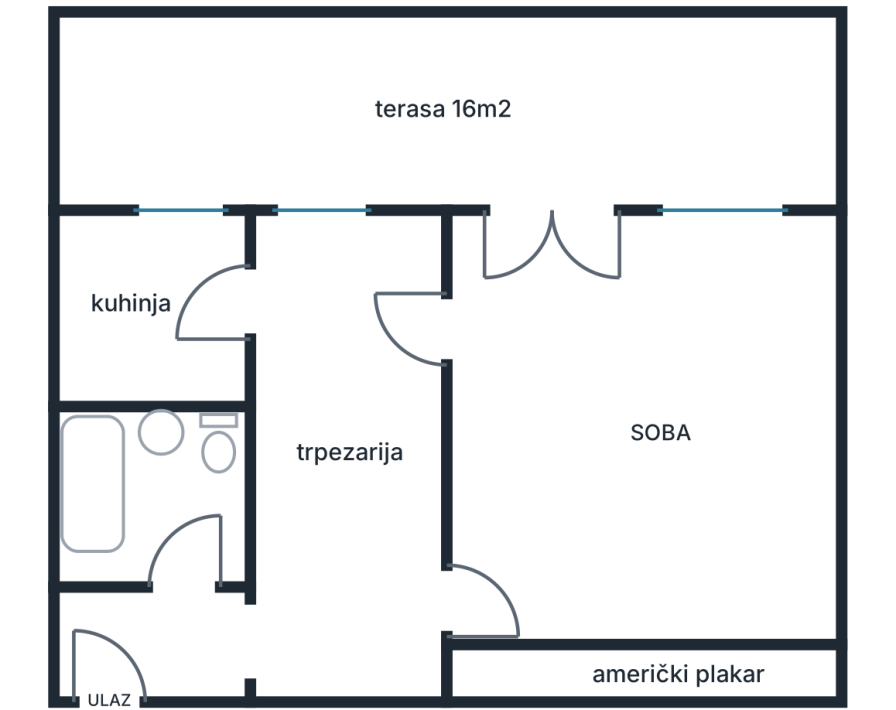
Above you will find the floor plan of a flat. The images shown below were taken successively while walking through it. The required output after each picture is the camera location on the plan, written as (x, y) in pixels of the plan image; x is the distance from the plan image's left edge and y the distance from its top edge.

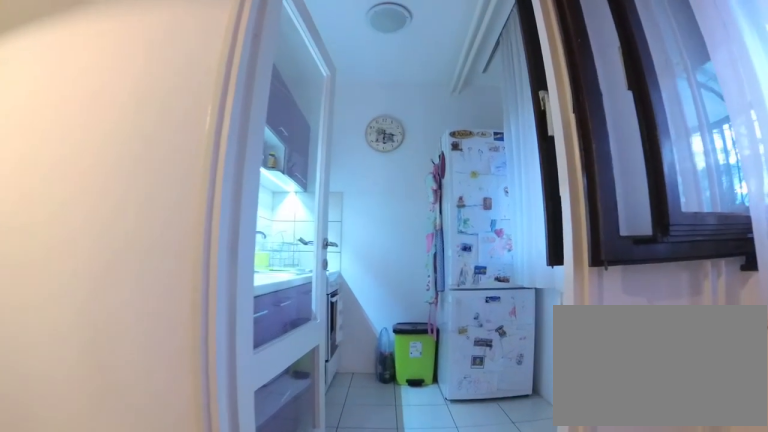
(381, 316)
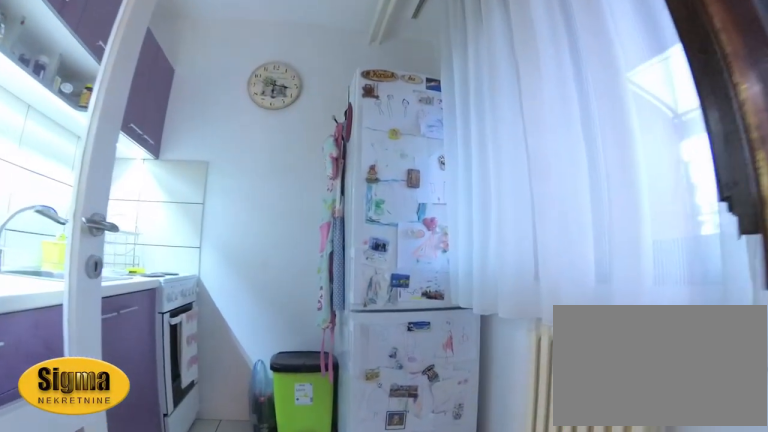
(290, 316)
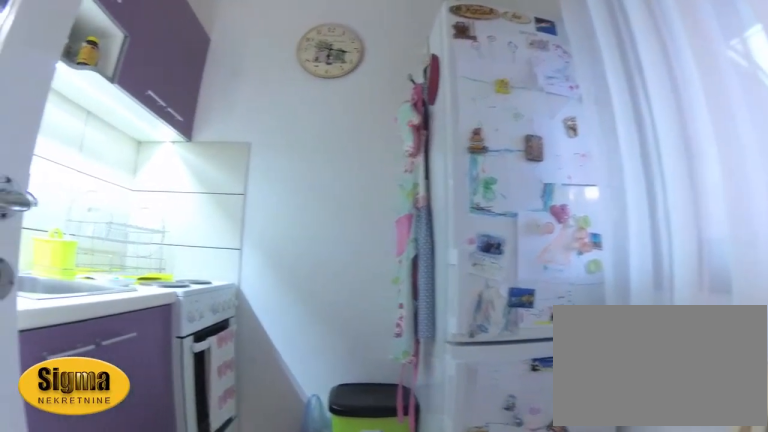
(228, 316)
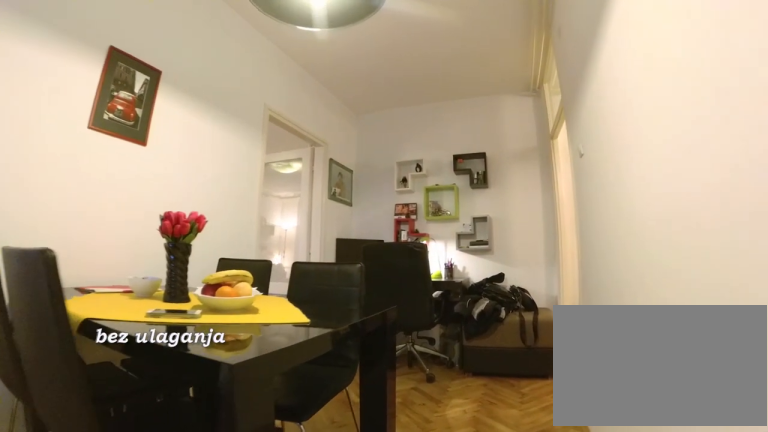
(301, 310)
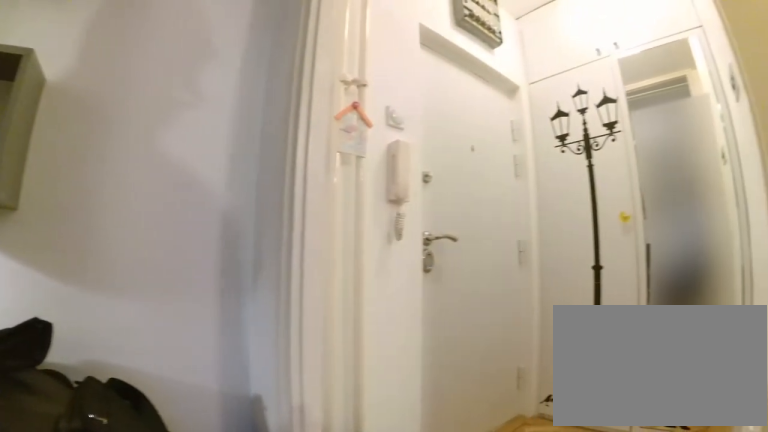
(311, 594)
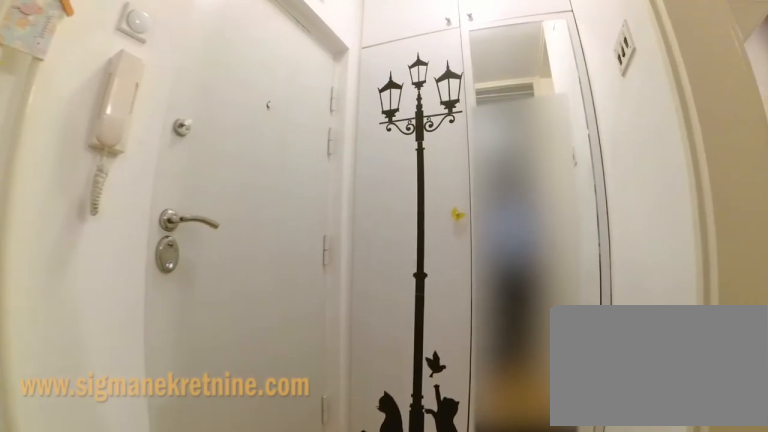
(292, 633)
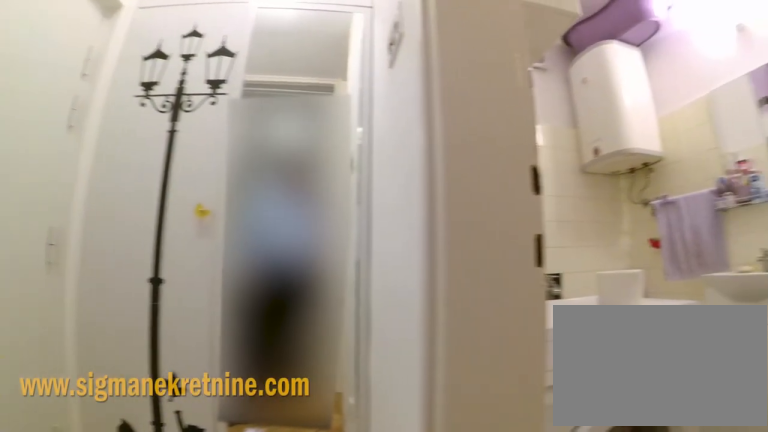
(240, 634)
